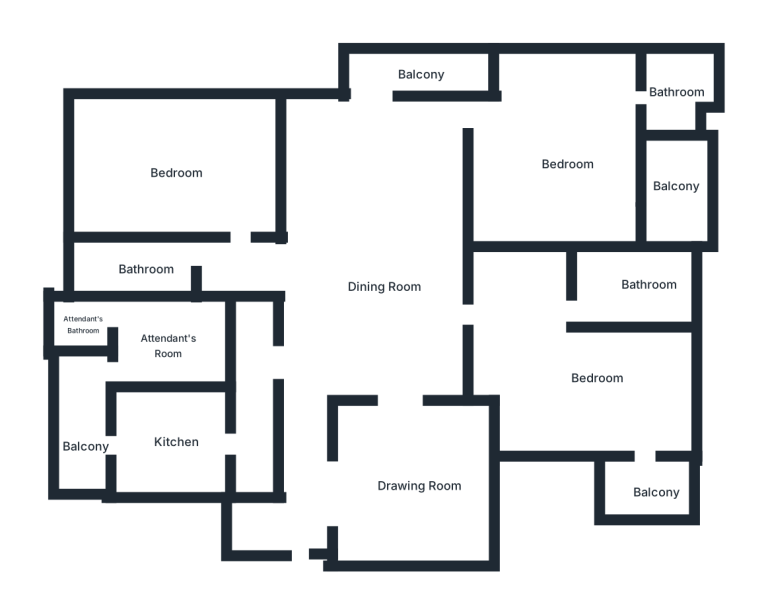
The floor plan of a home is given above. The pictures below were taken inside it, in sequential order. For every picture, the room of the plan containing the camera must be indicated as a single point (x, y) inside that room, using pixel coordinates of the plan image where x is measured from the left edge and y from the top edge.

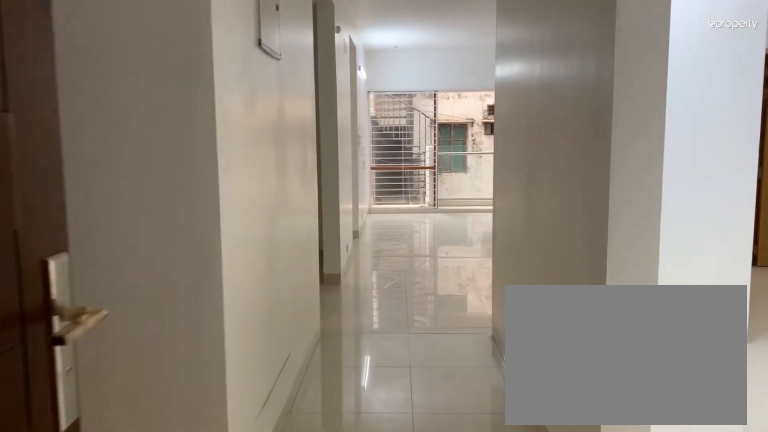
(296, 557)
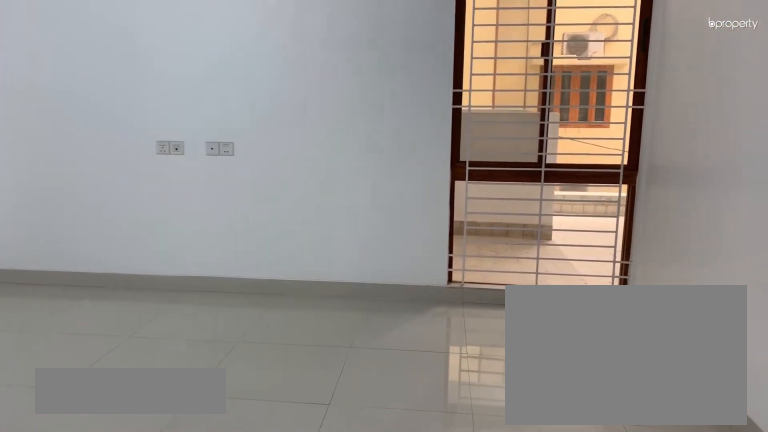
(420, 482)
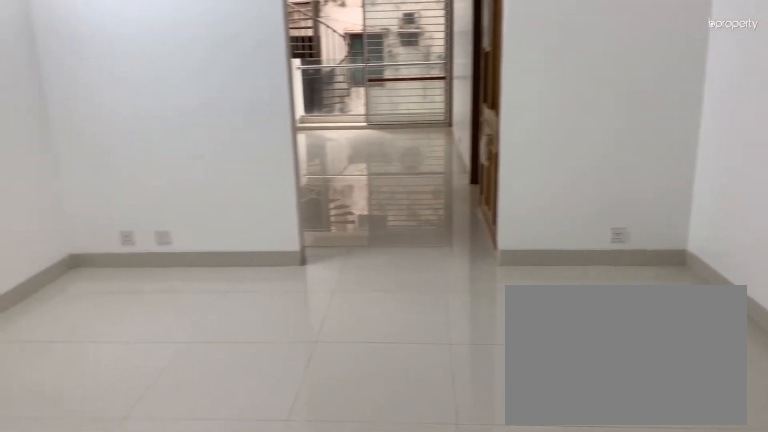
(420, 482)
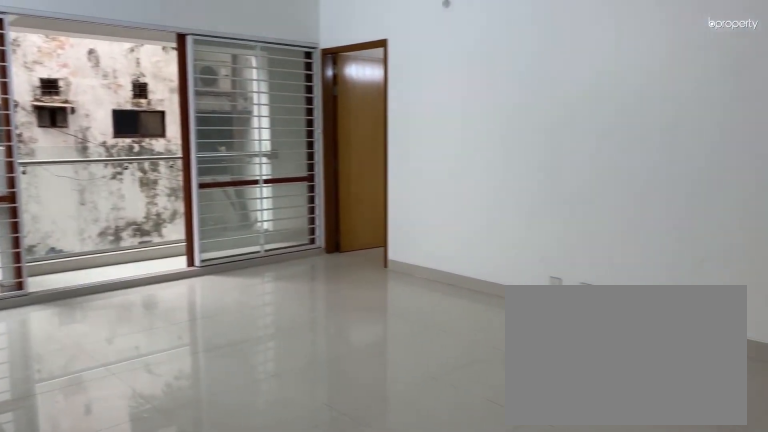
(389, 287)
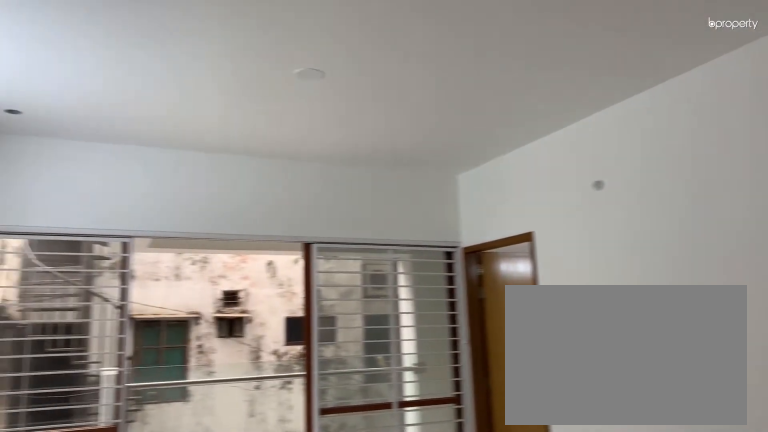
(389, 287)
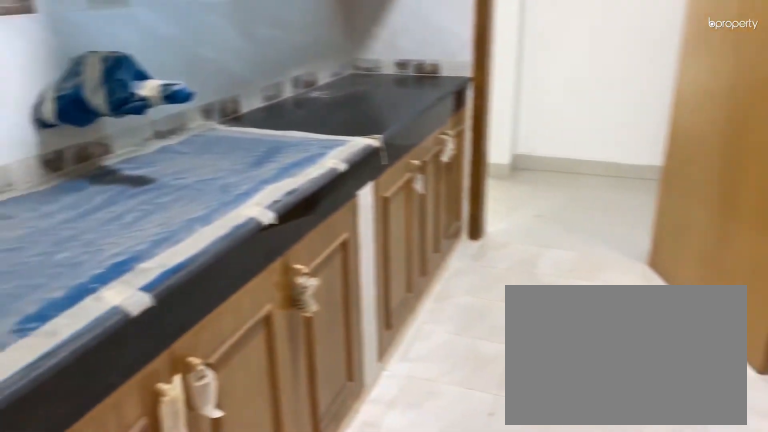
(177, 438)
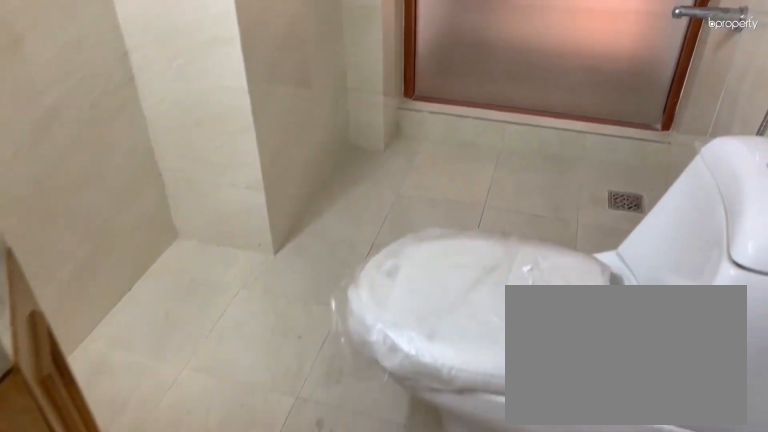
(142, 263)
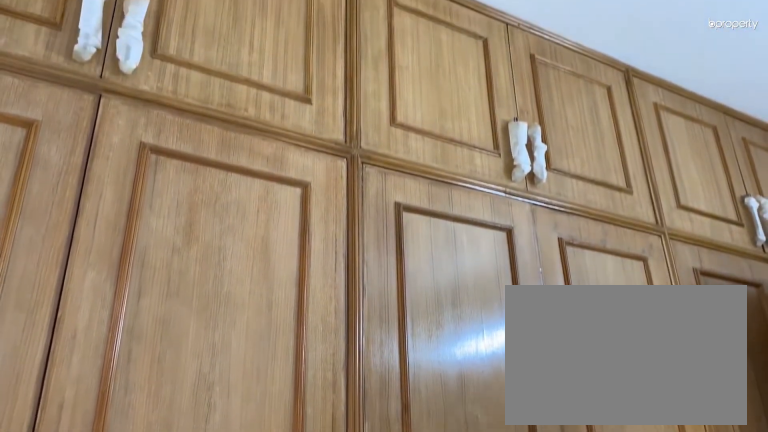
(175, 175)
